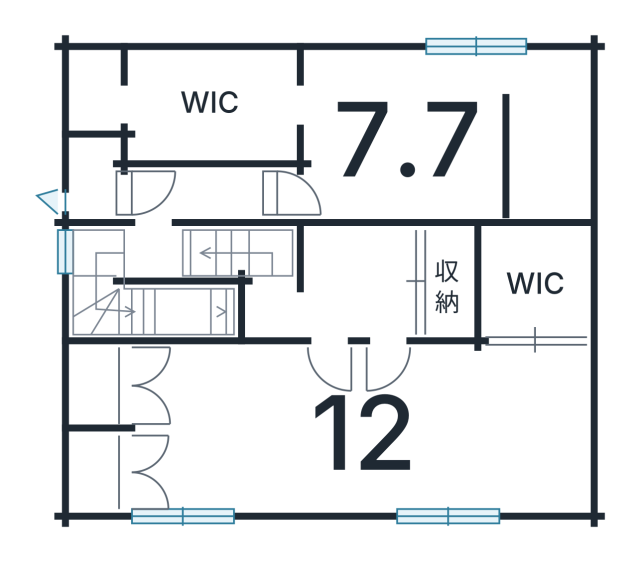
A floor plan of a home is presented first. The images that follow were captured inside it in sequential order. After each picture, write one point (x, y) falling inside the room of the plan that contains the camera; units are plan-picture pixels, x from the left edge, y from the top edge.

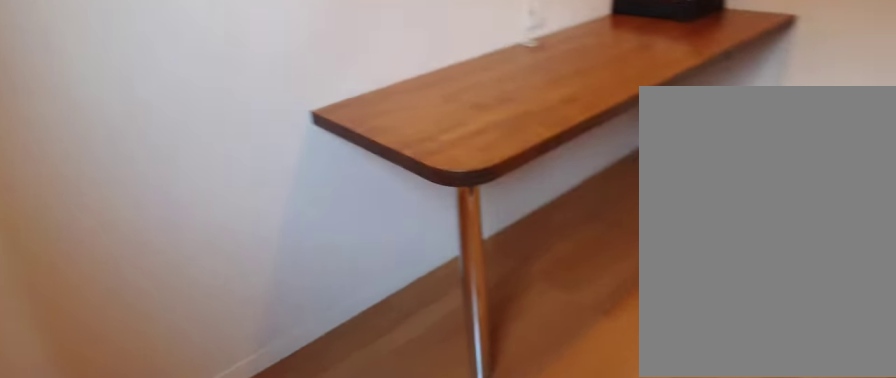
(394, 144)
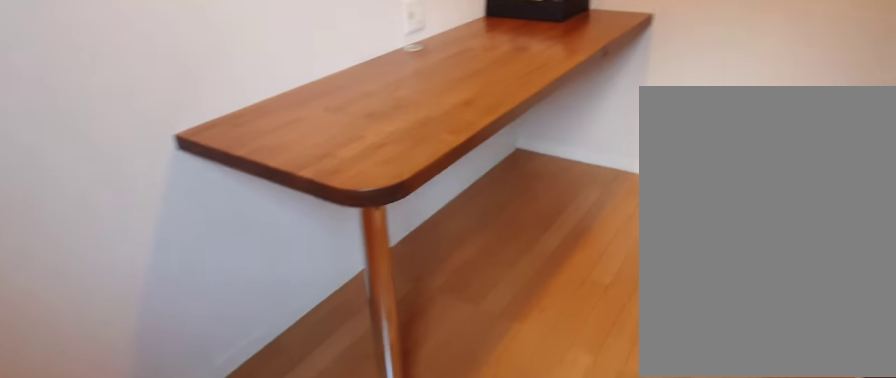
(394, 144)
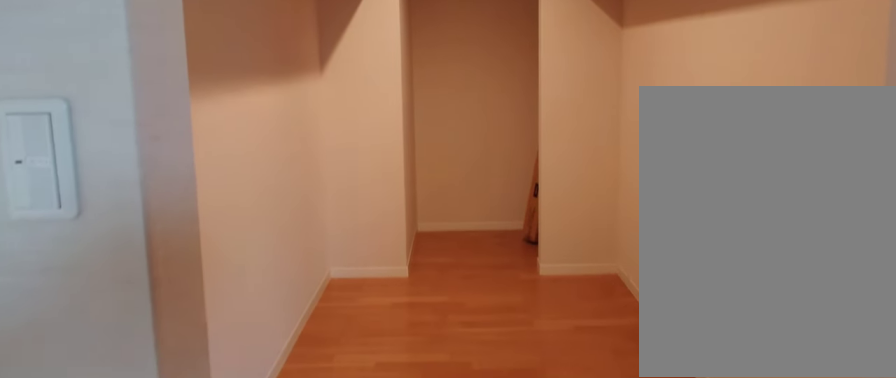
(197, 108)
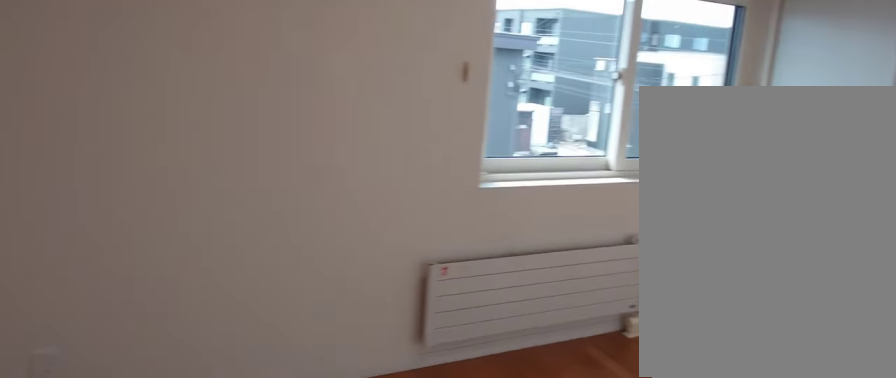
(357, 446)
